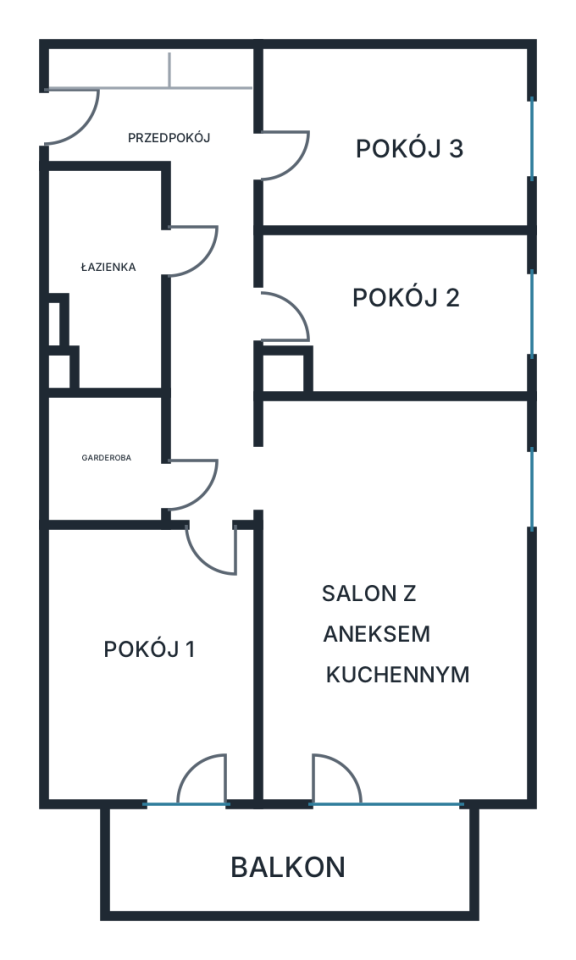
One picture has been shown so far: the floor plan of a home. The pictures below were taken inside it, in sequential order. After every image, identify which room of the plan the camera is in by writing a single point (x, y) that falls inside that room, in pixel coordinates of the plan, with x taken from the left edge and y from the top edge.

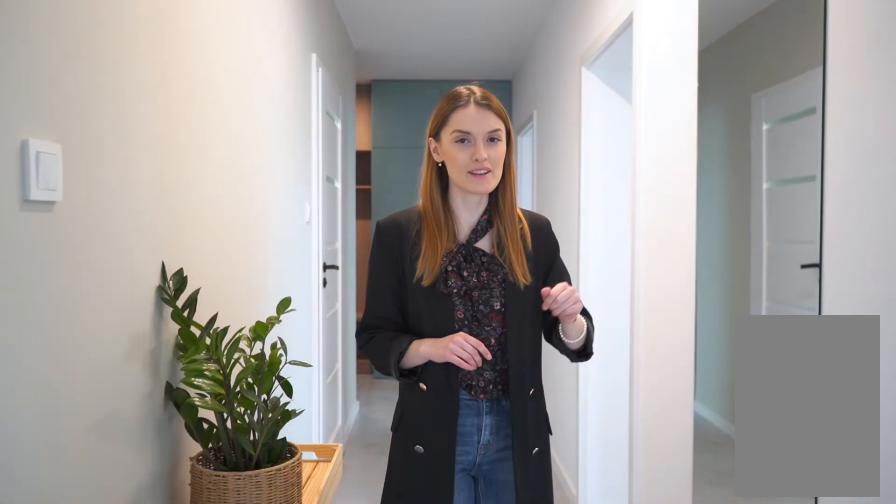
(190, 235)
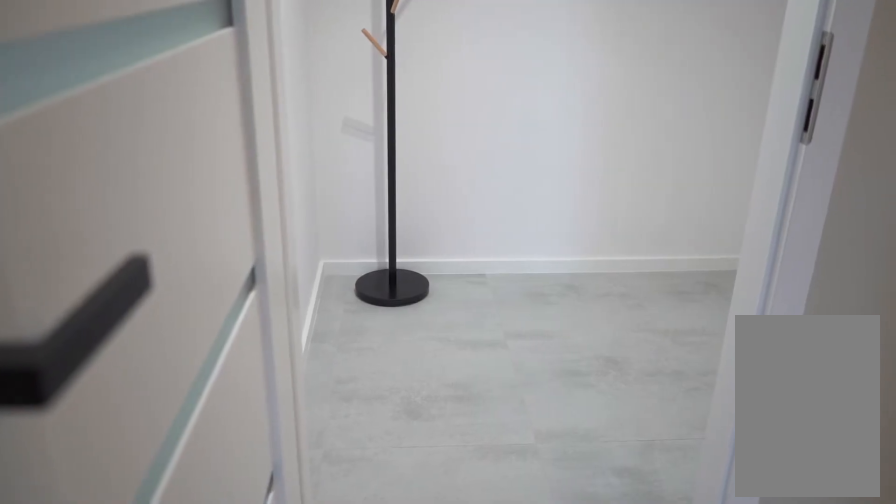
(108, 458)
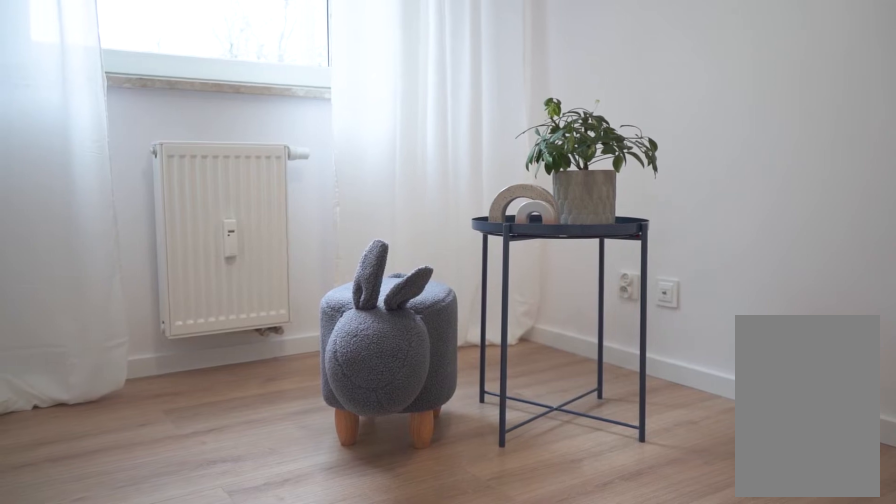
(401, 309)
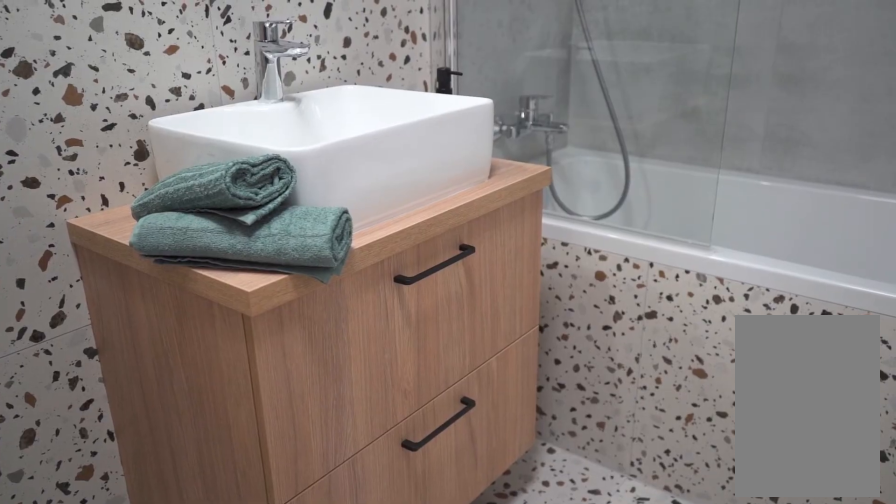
(109, 276)
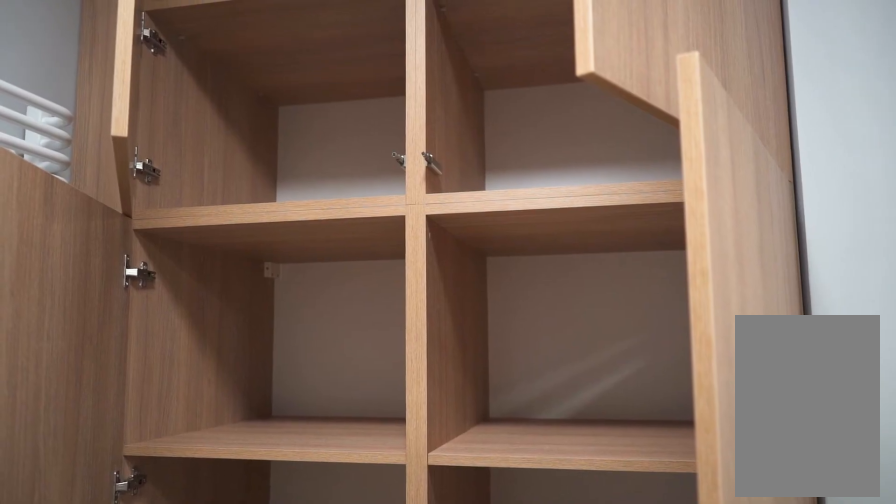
(108, 276)
